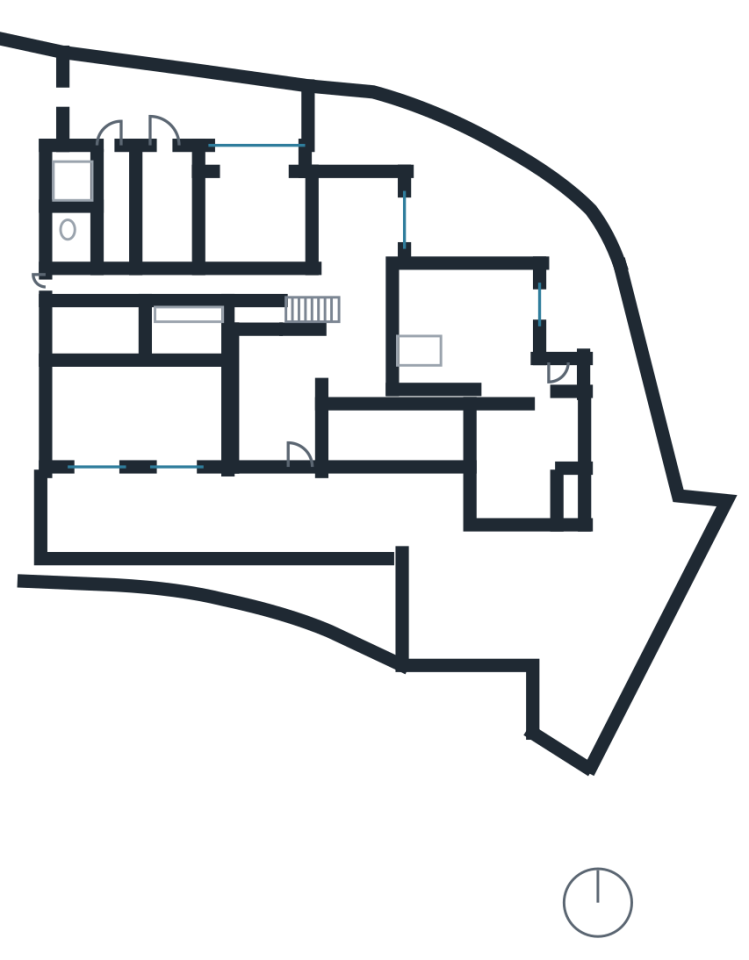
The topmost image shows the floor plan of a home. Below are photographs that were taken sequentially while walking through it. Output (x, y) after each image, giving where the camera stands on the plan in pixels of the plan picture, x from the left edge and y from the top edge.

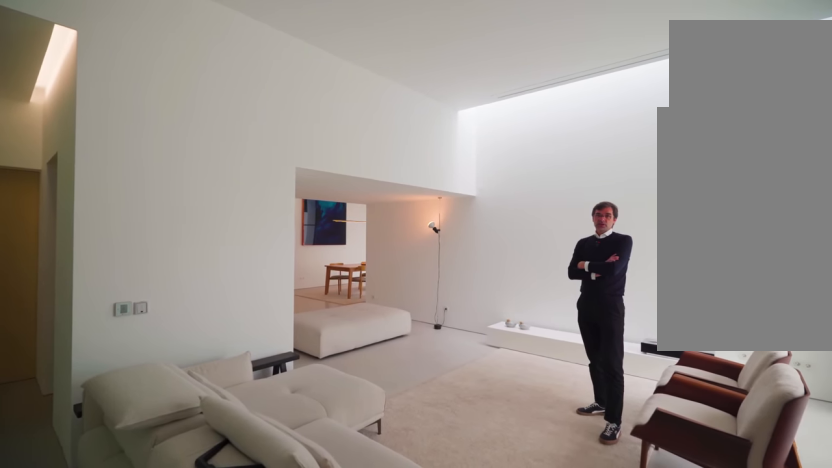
(486, 385)
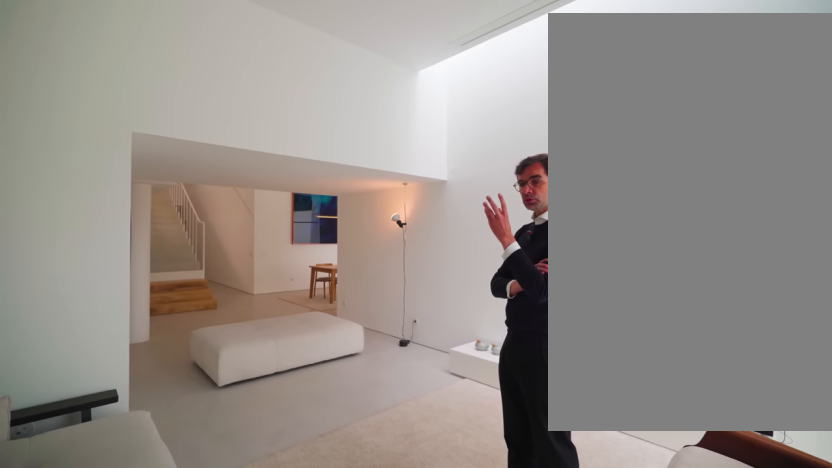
(518, 376)
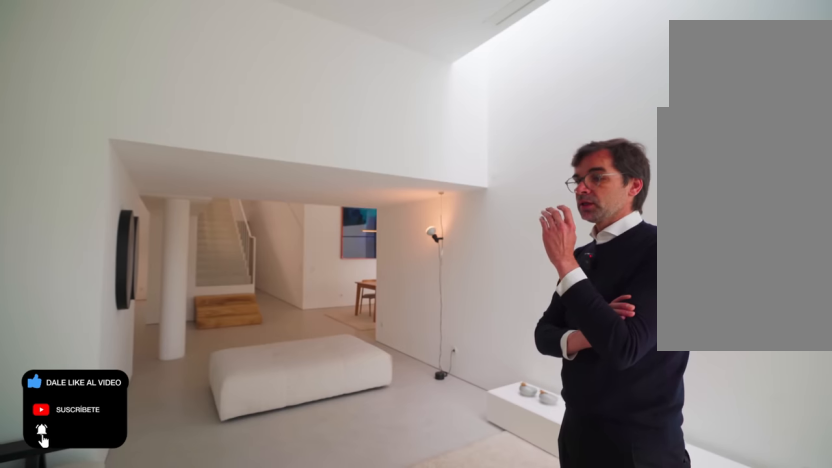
(515, 347)
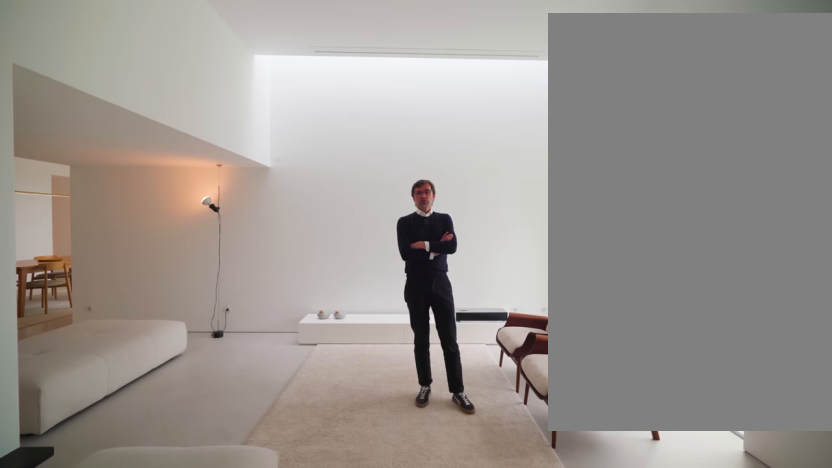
(494, 341)
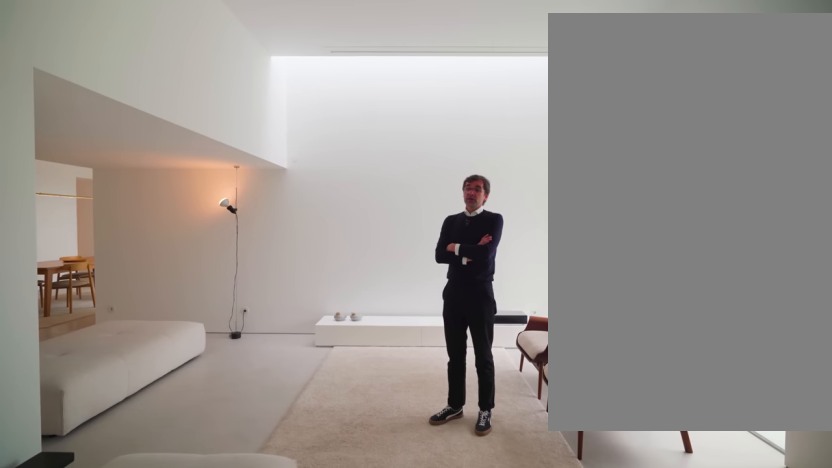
(495, 340)
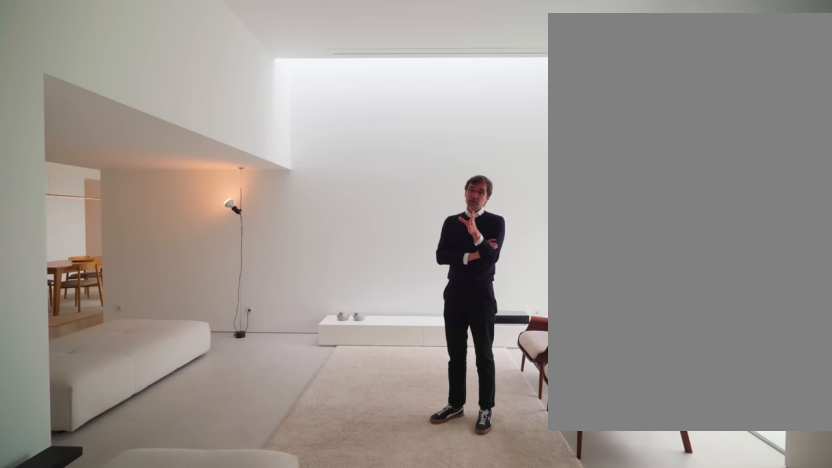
(495, 340)
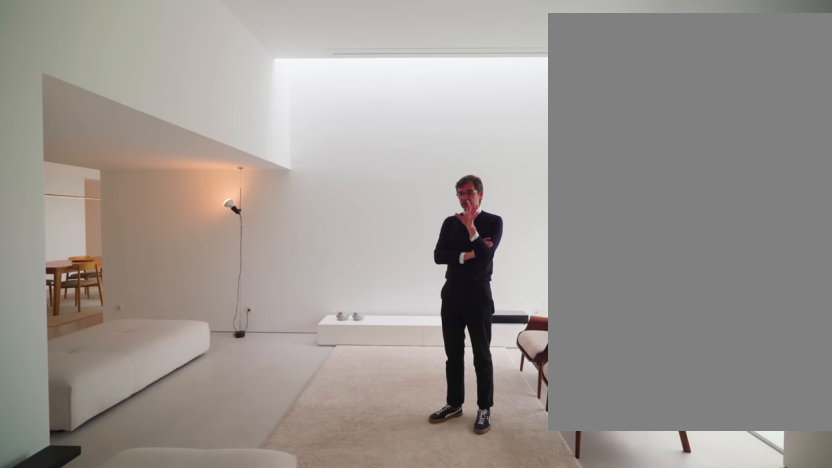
(495, 340)
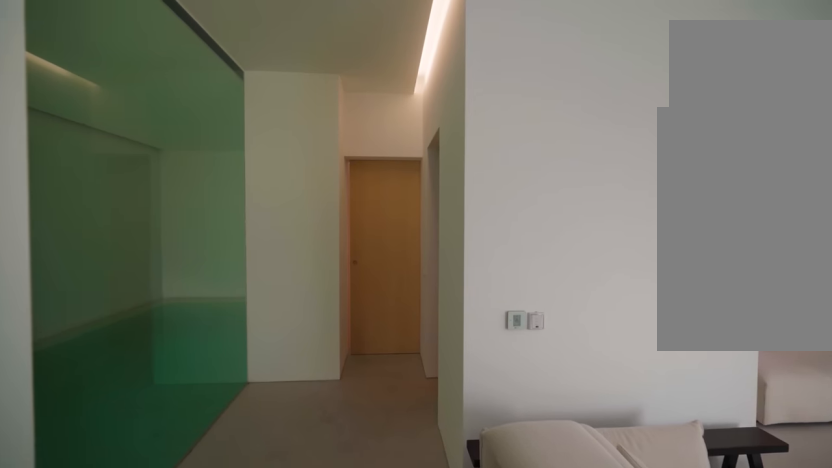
(494, 340)
